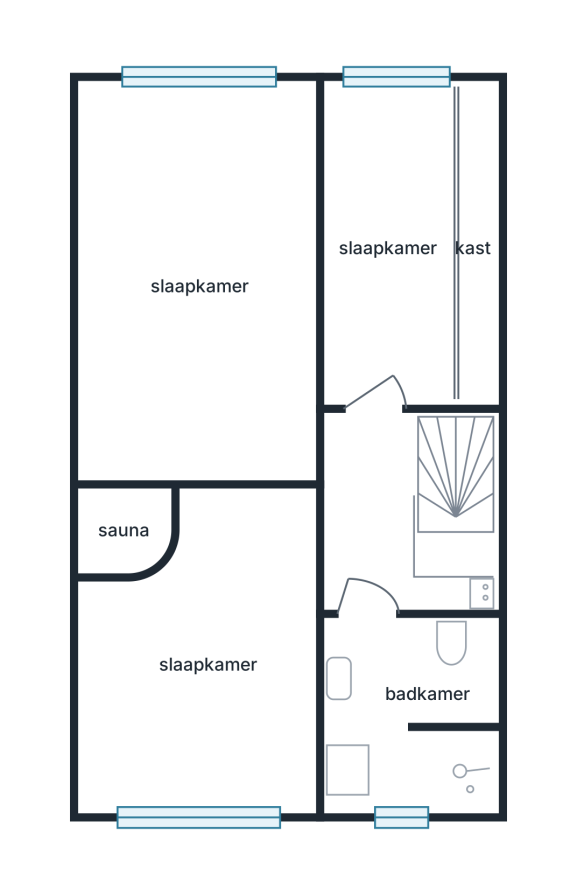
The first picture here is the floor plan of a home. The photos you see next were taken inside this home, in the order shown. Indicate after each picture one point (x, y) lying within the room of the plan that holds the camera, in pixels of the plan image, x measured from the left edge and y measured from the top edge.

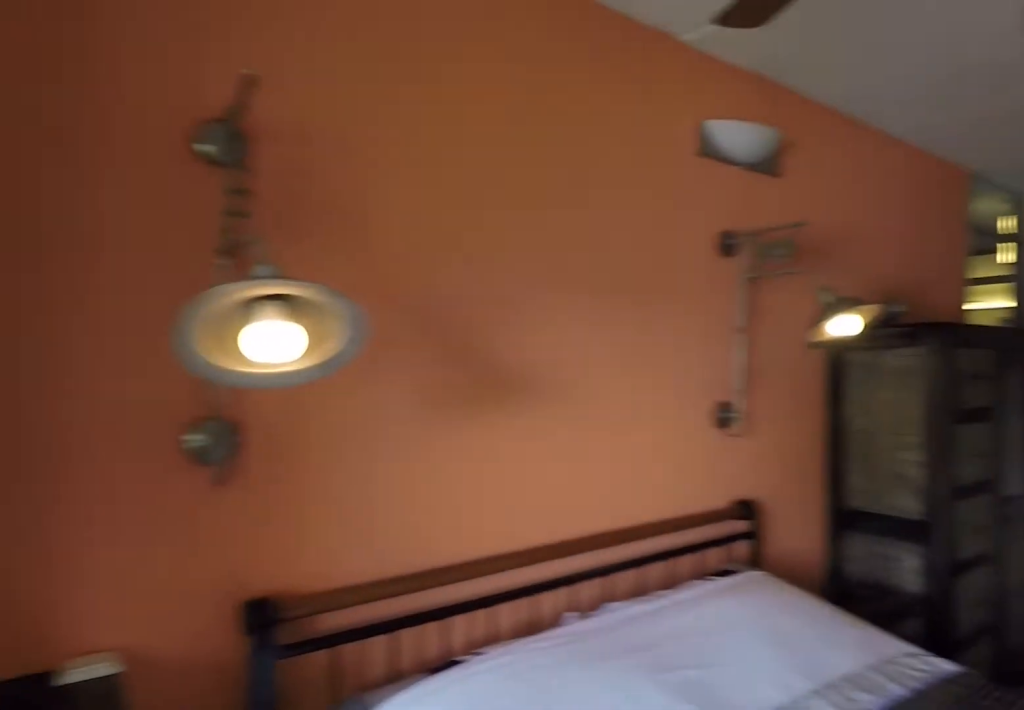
(135, 217)
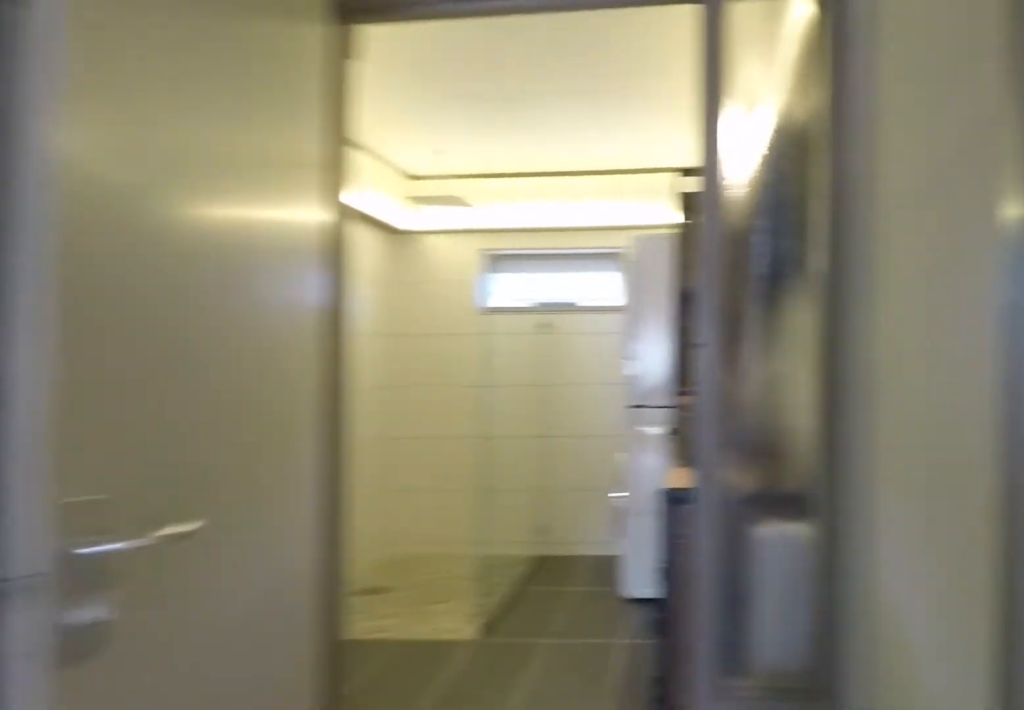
(377, 518)
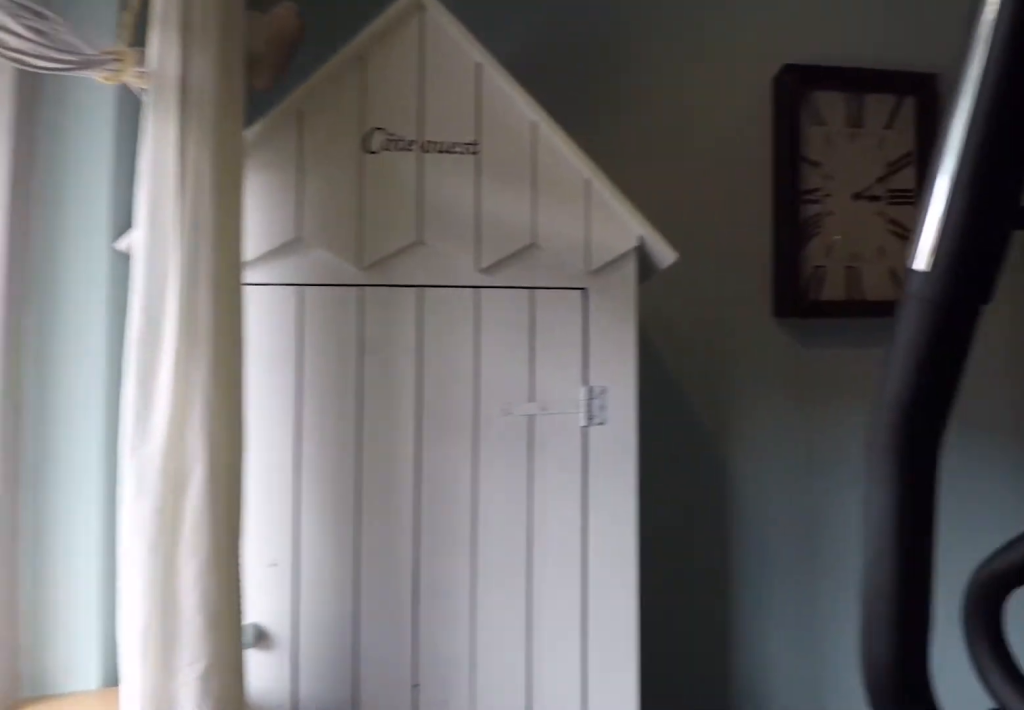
(208, 662)
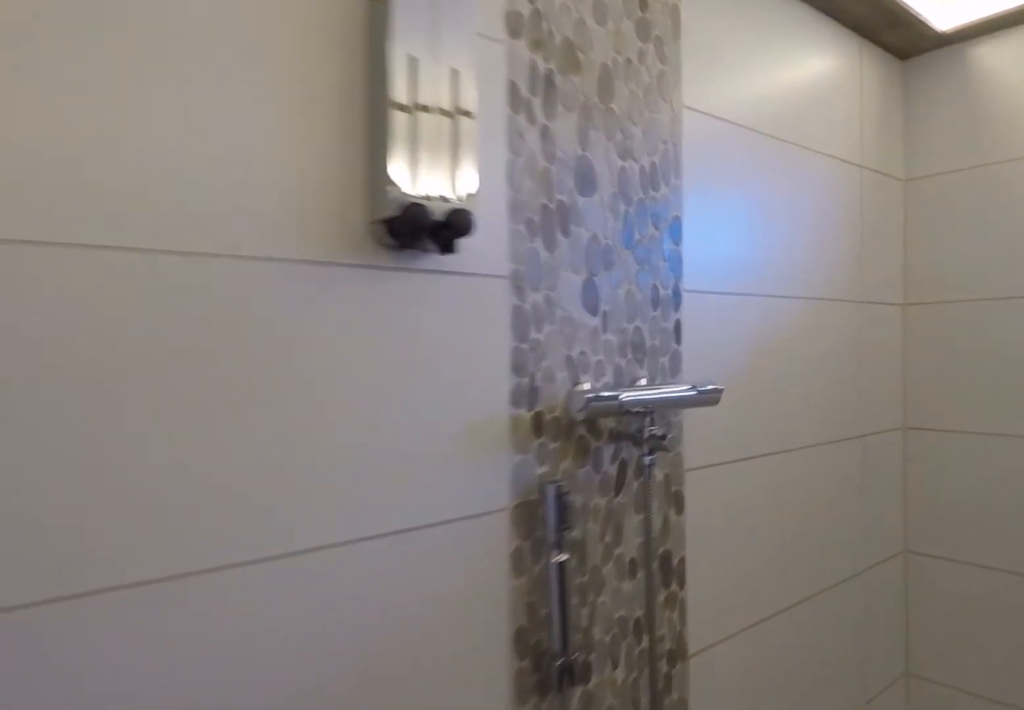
(407, 712)
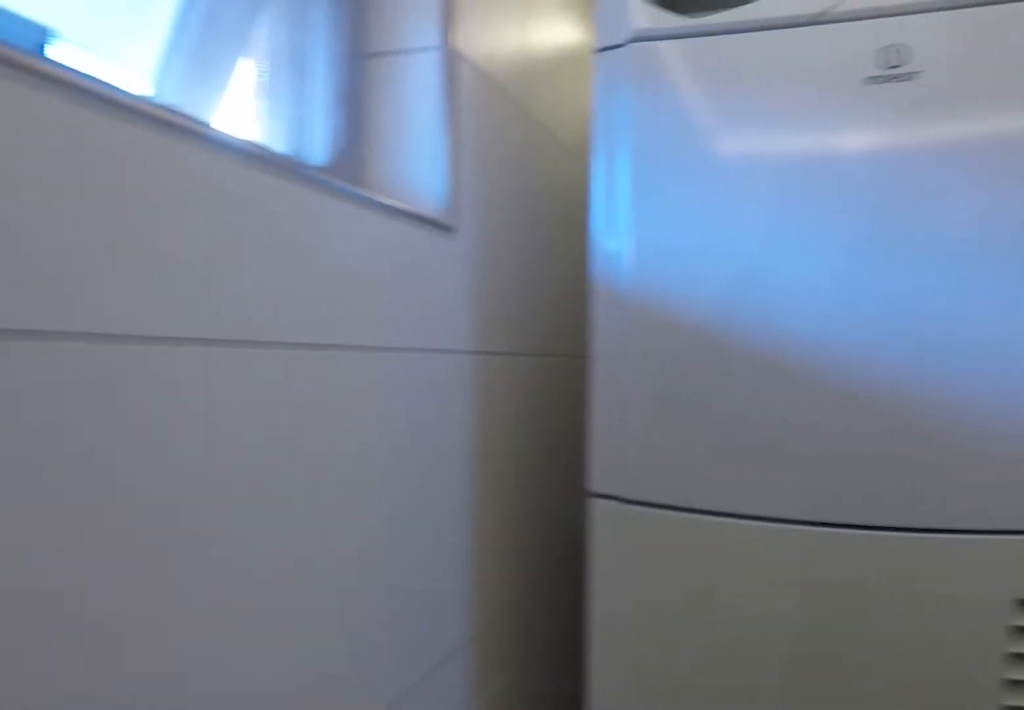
(407, 712)
